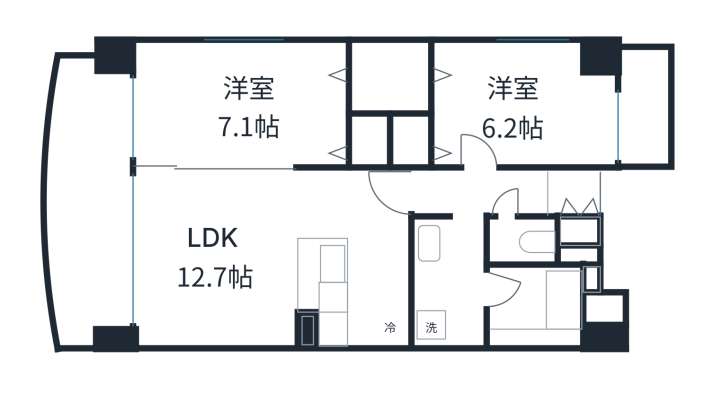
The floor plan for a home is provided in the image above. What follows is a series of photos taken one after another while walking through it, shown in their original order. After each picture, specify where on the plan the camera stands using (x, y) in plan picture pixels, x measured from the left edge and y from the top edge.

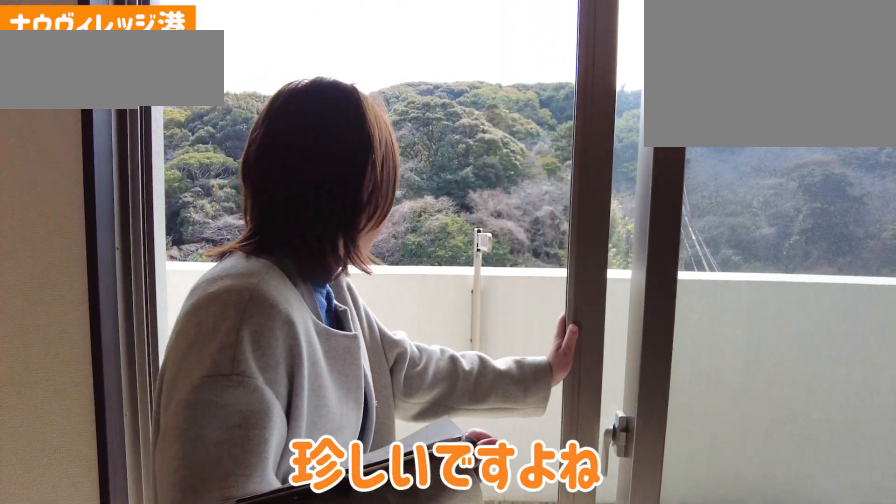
(96, 243)
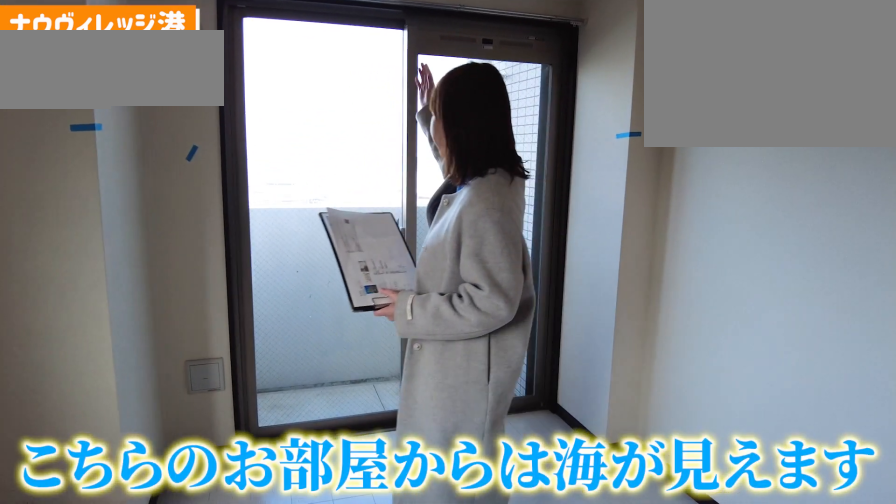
(588, 114)
